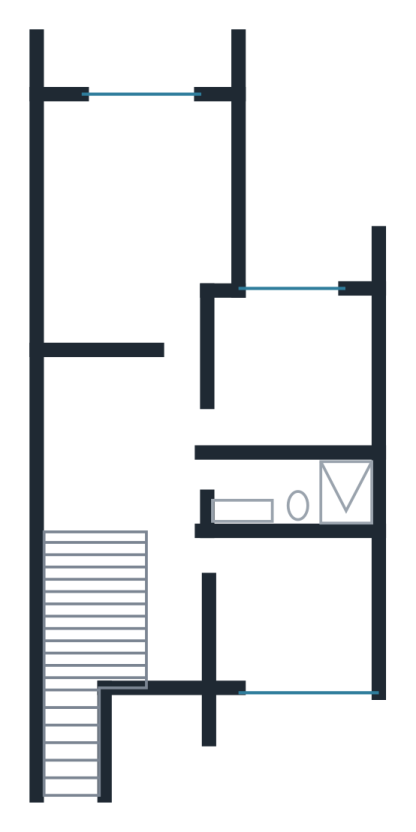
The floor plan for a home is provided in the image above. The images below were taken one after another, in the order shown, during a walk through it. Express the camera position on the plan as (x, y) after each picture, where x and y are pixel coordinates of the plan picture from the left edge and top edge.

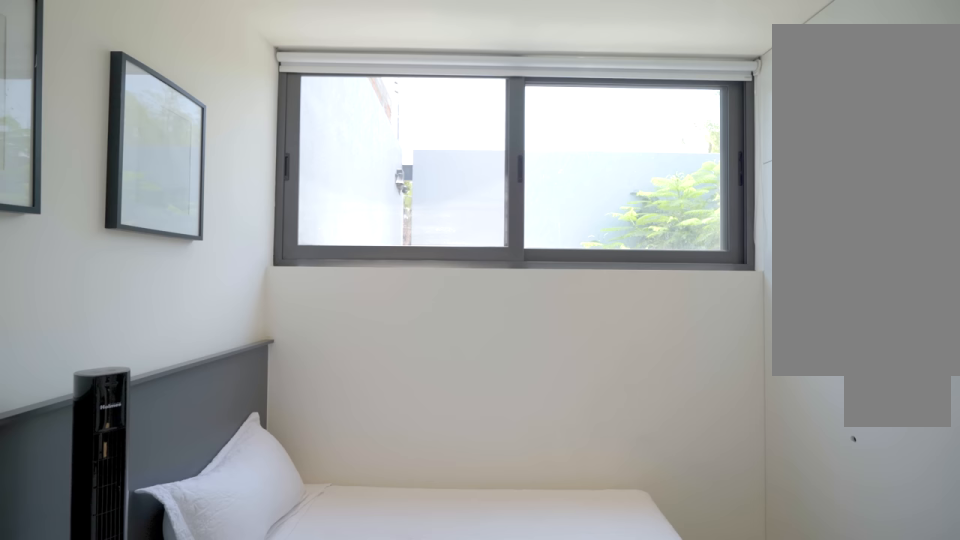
(250, 630)
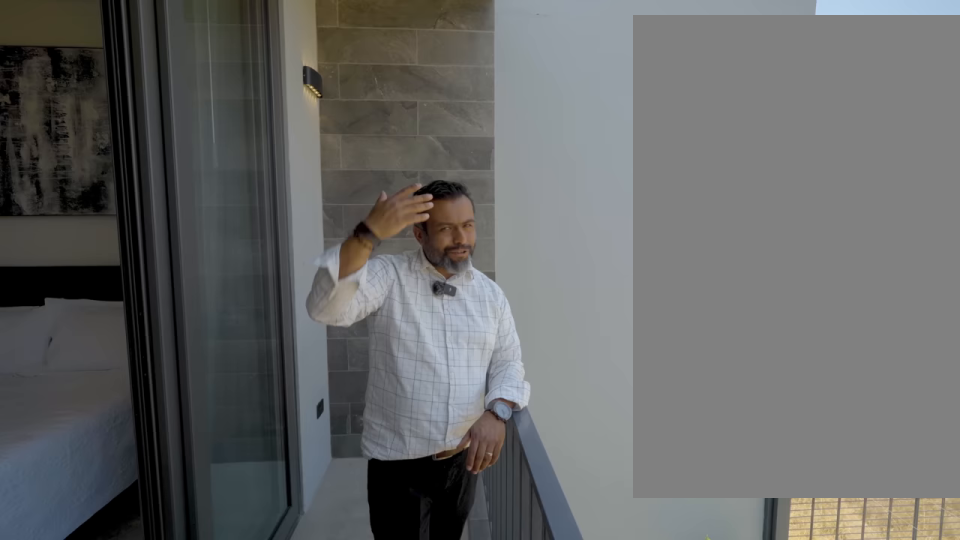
(156, 71)
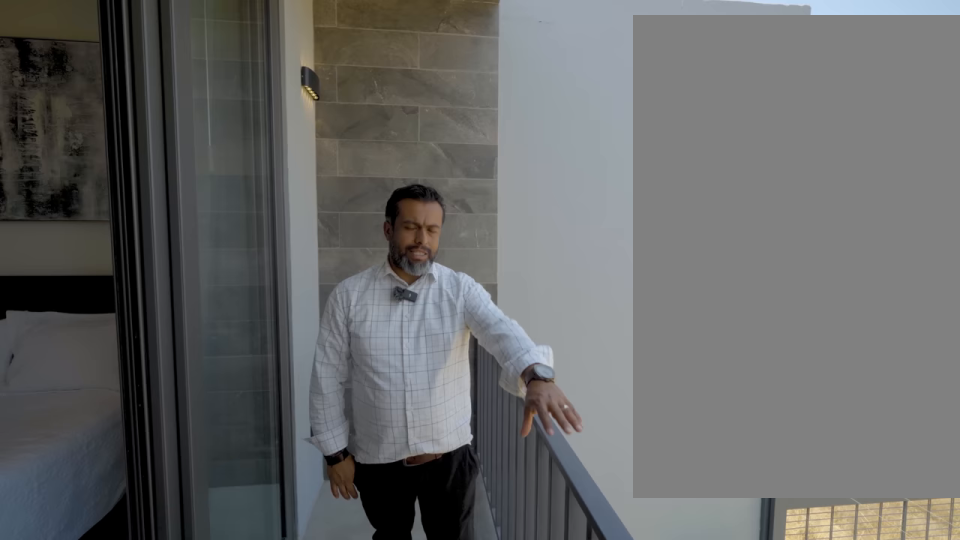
(157, 70)
